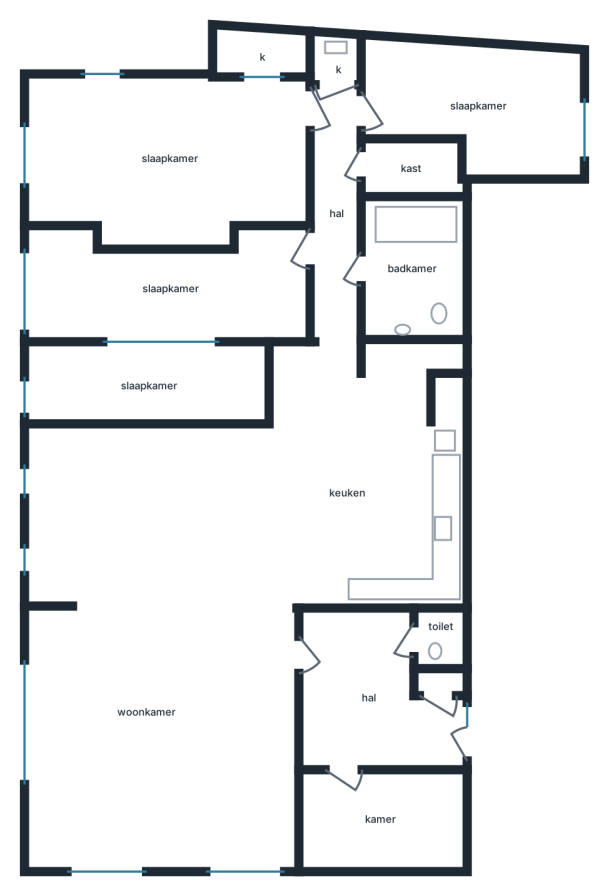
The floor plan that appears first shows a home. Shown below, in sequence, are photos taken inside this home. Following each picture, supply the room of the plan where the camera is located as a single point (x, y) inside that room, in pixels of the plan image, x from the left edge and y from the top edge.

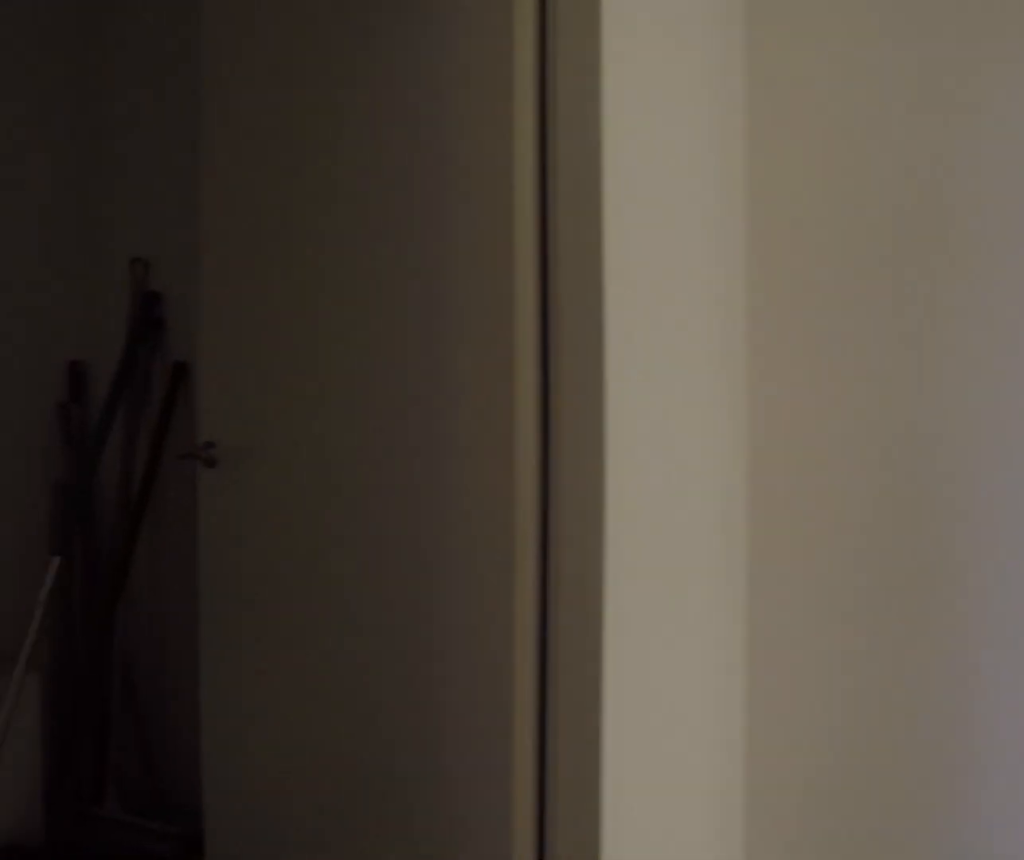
(369, 696)
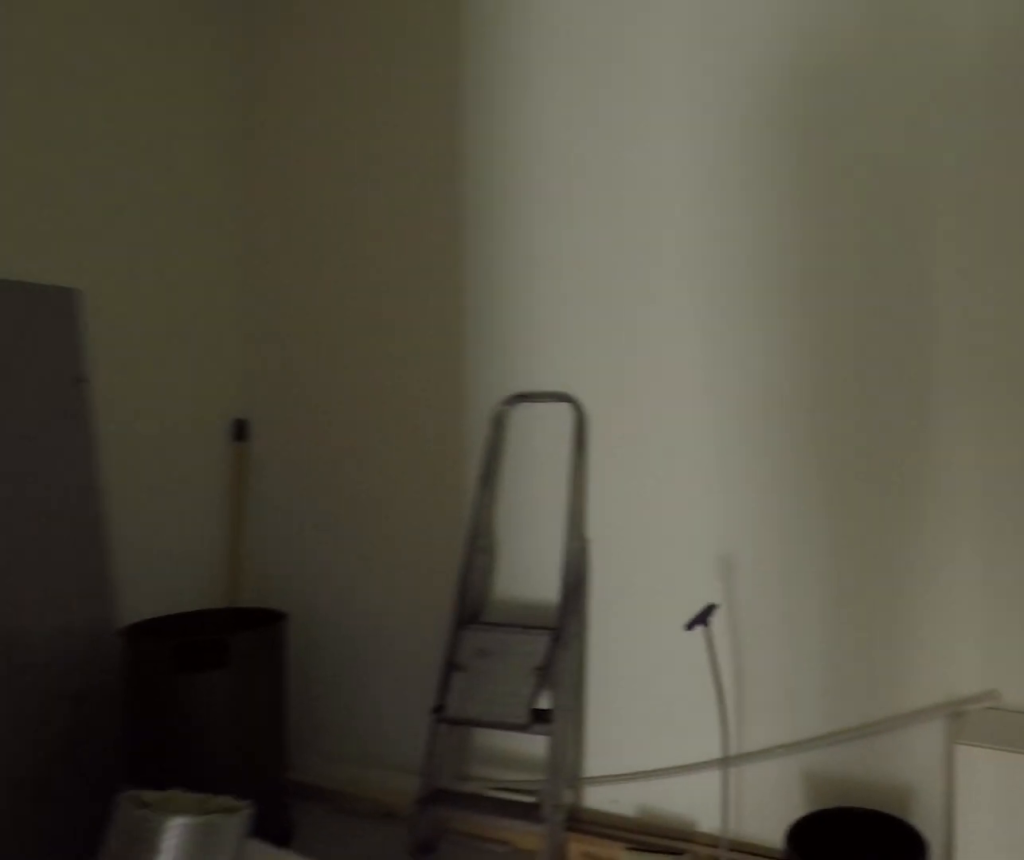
(380, 817)
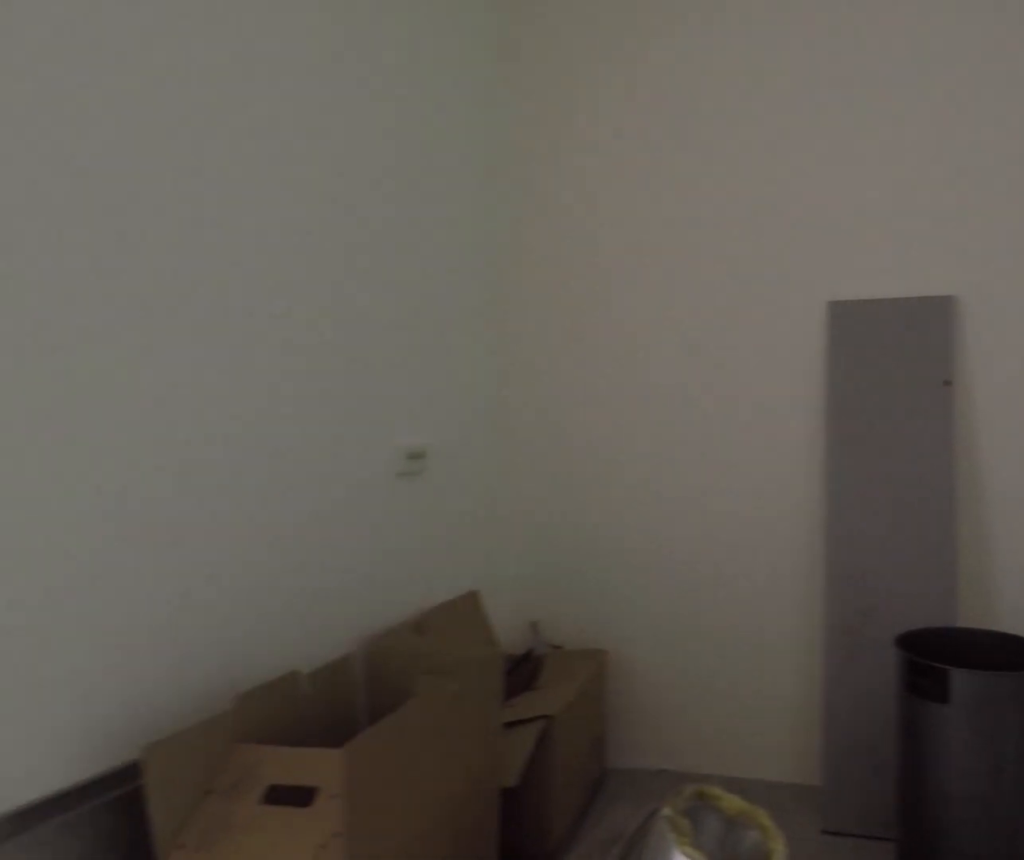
(380, 817)
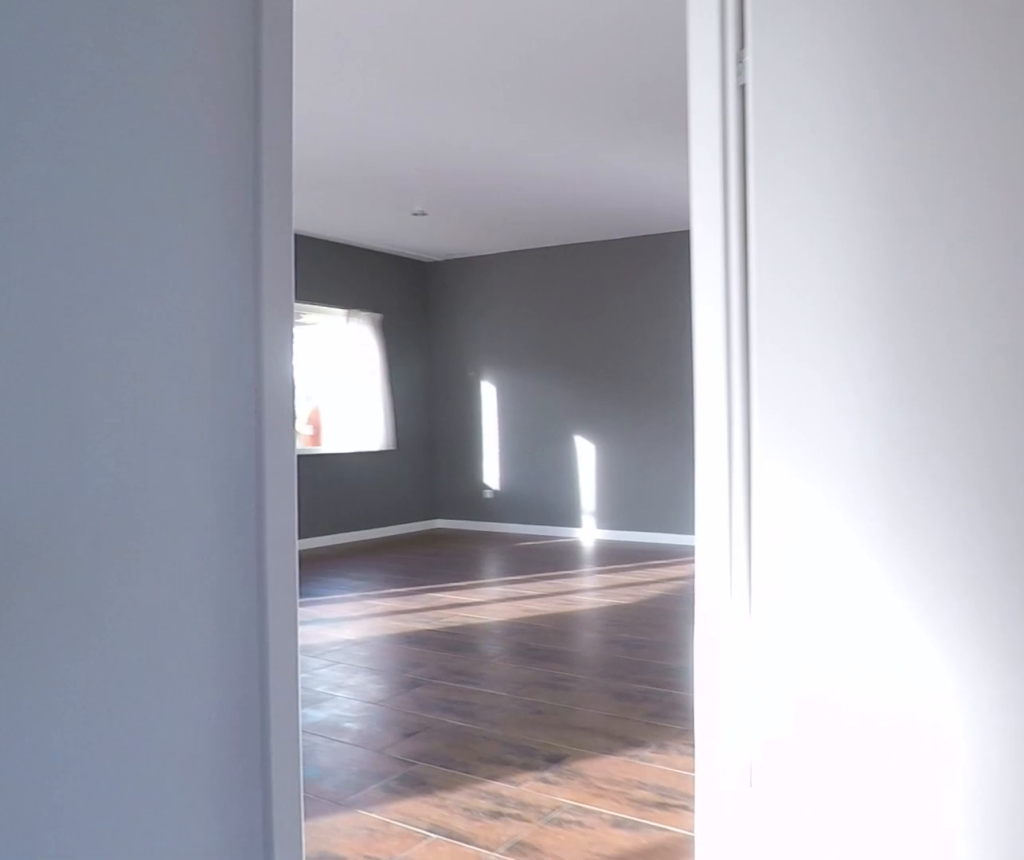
(369, 696)
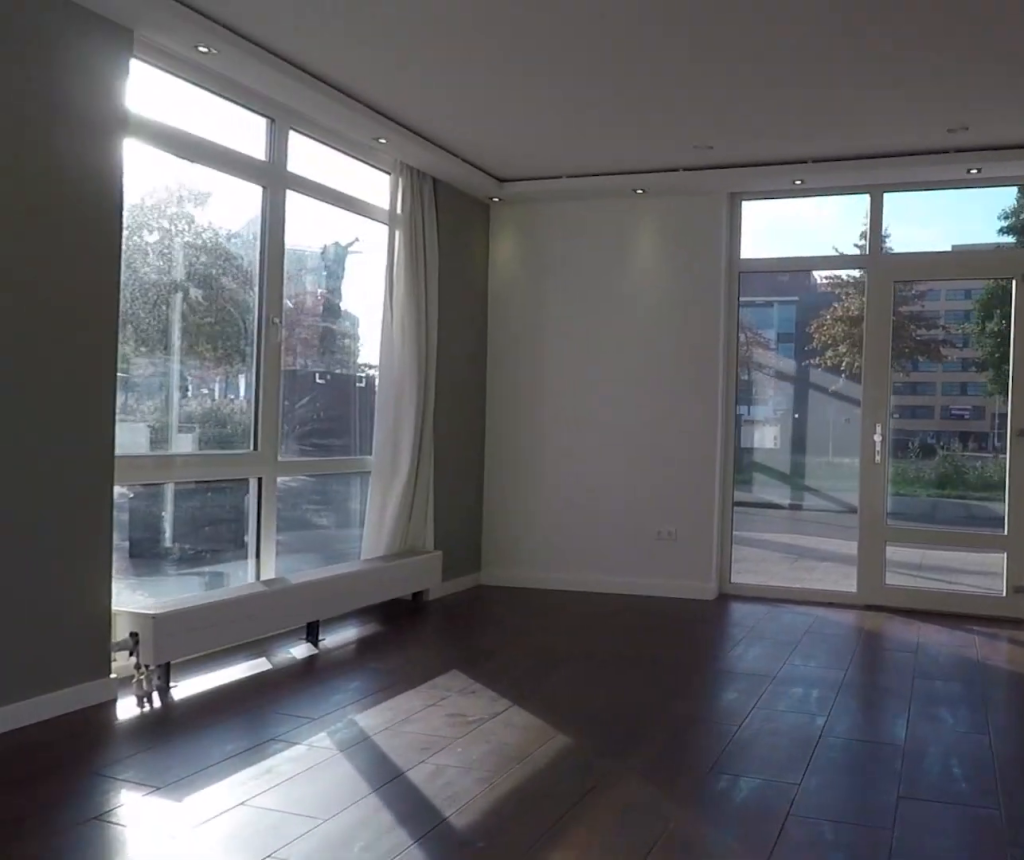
(160, 650)
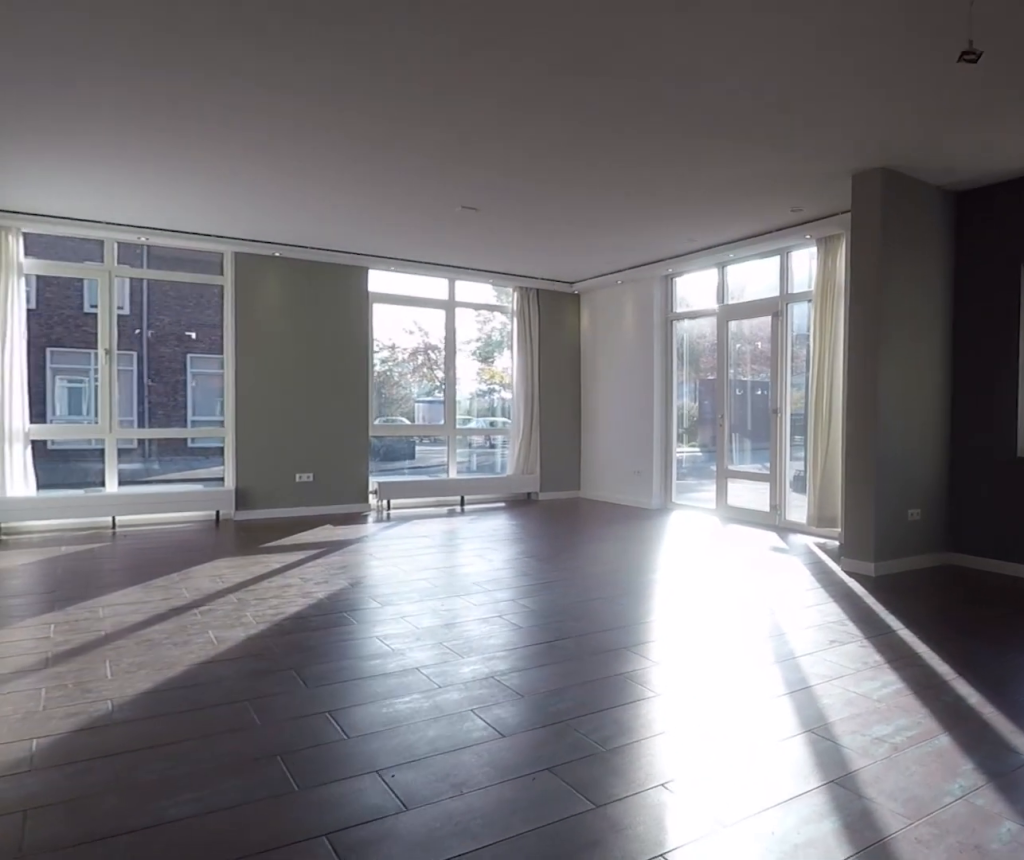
(160, 650)
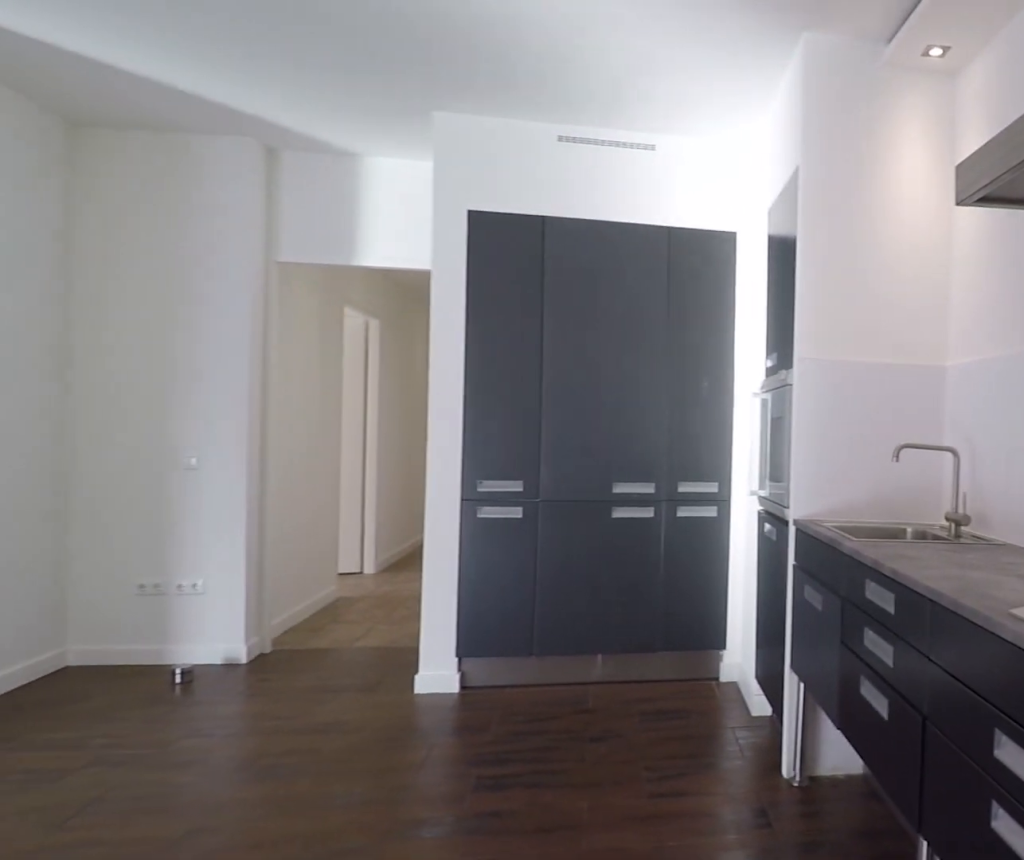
(367, 479)
